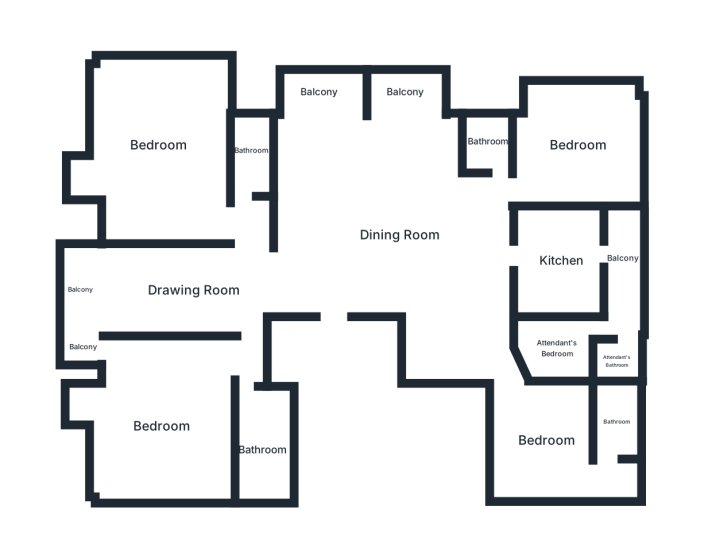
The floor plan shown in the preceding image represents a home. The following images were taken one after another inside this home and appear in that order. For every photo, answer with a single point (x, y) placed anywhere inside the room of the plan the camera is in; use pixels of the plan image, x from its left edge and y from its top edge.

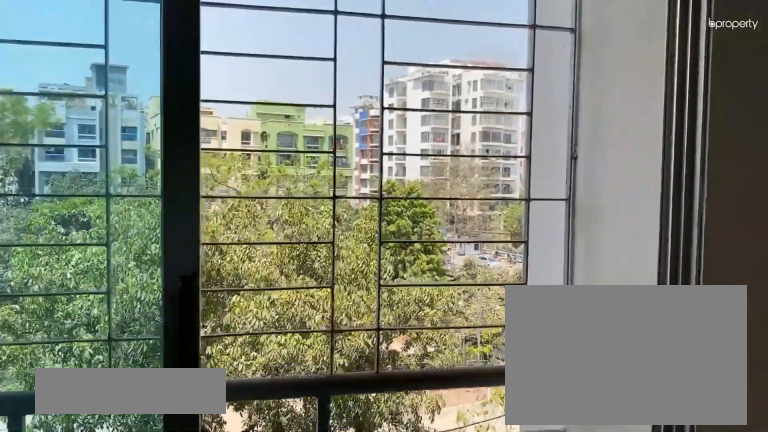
(403, 128)
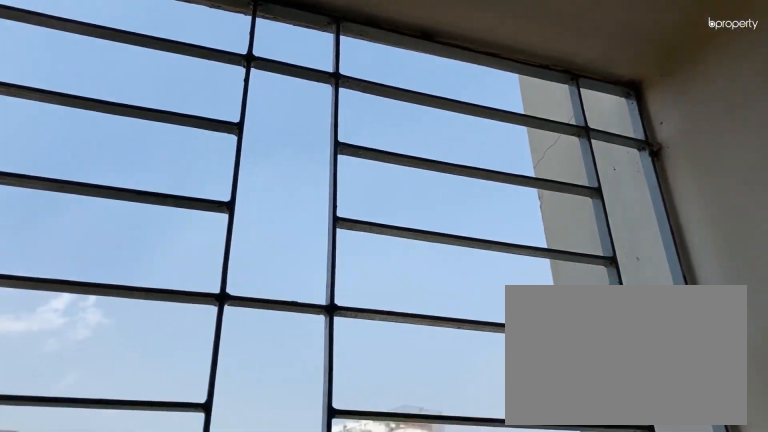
(405, 93)
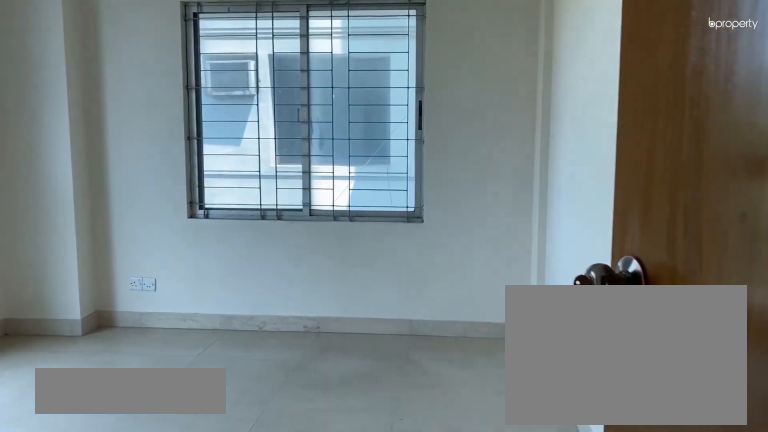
(577, 144)
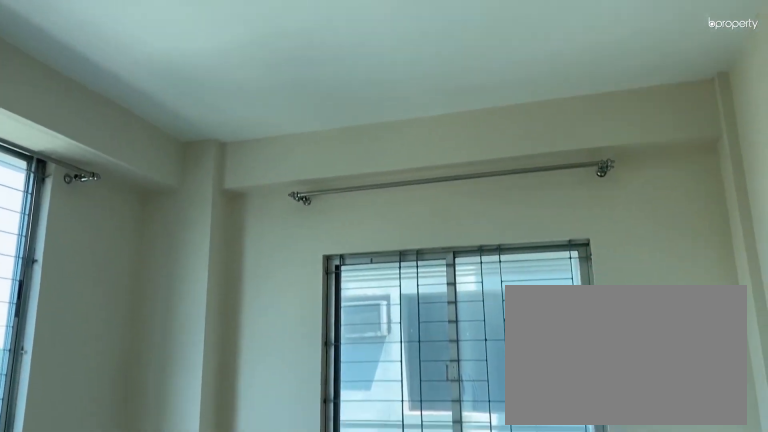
(577, 144)
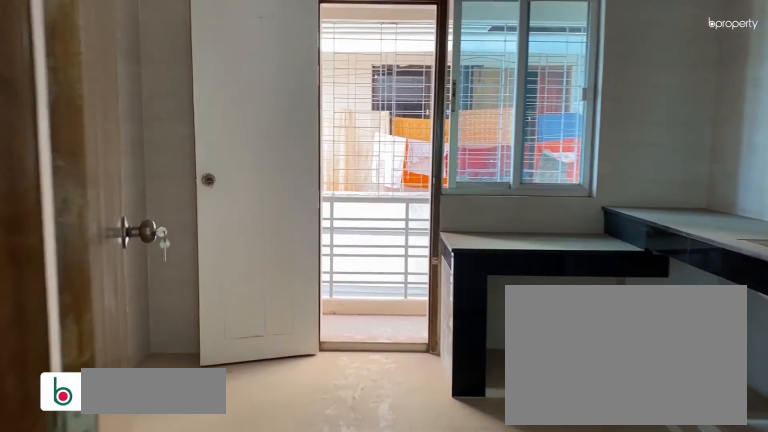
(561, 261)
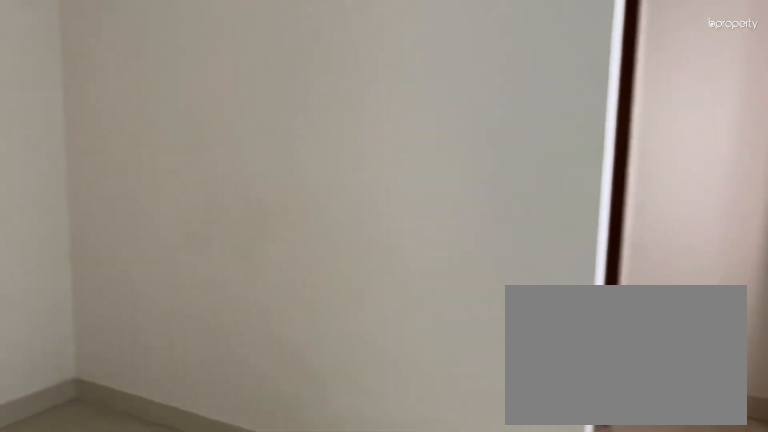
(545, 437)
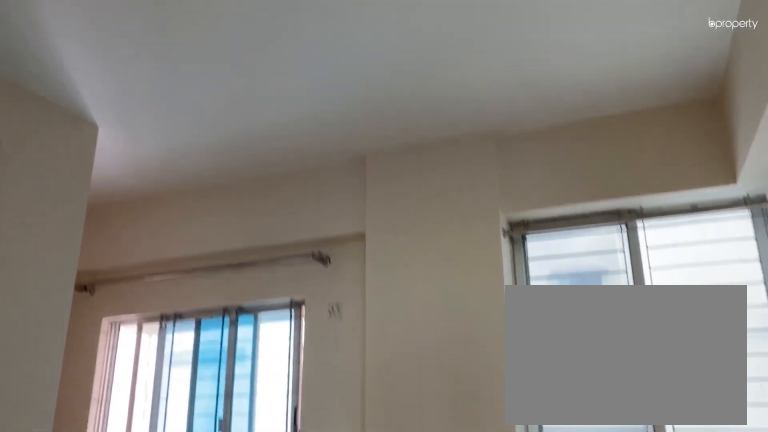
(545, 437)
